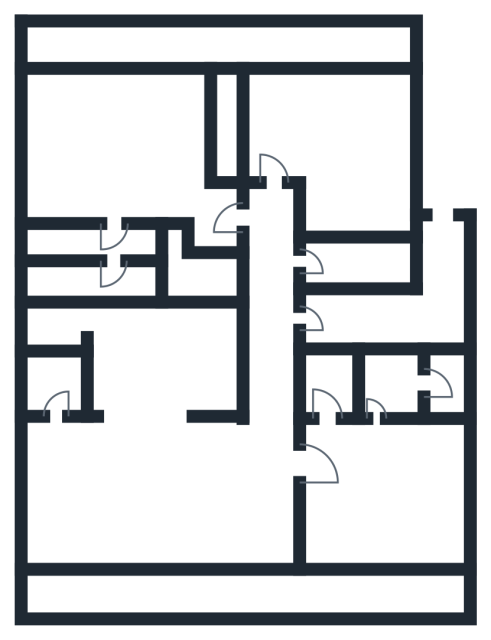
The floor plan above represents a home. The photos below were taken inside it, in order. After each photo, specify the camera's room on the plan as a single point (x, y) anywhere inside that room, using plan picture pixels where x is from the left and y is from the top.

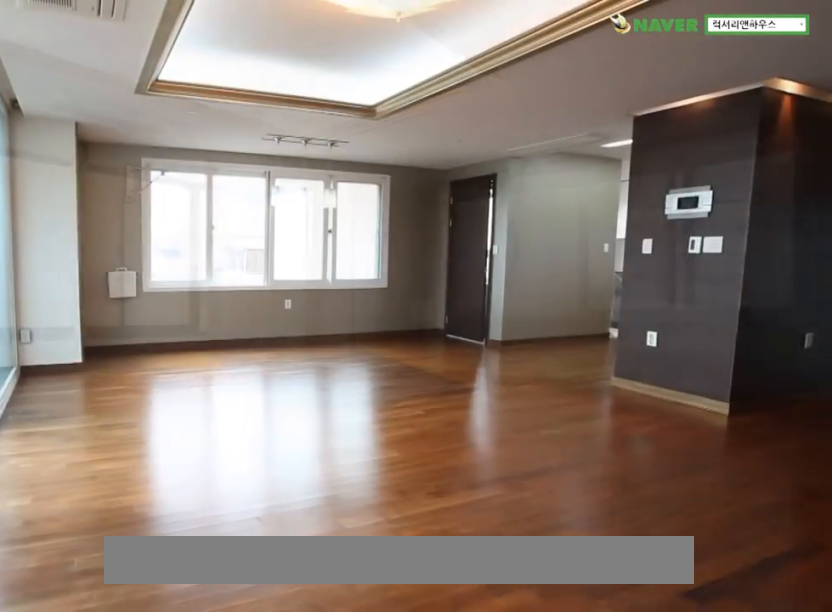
(162, 495)
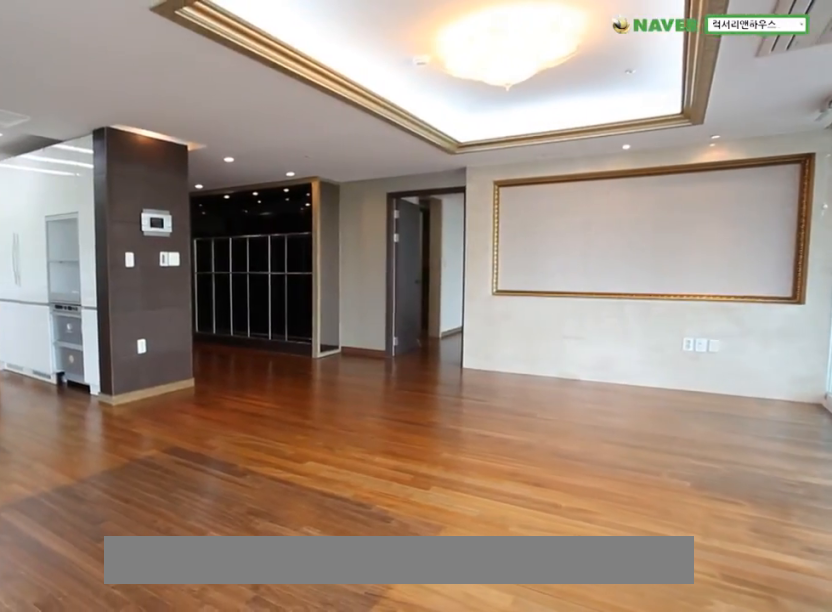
(162, 495)
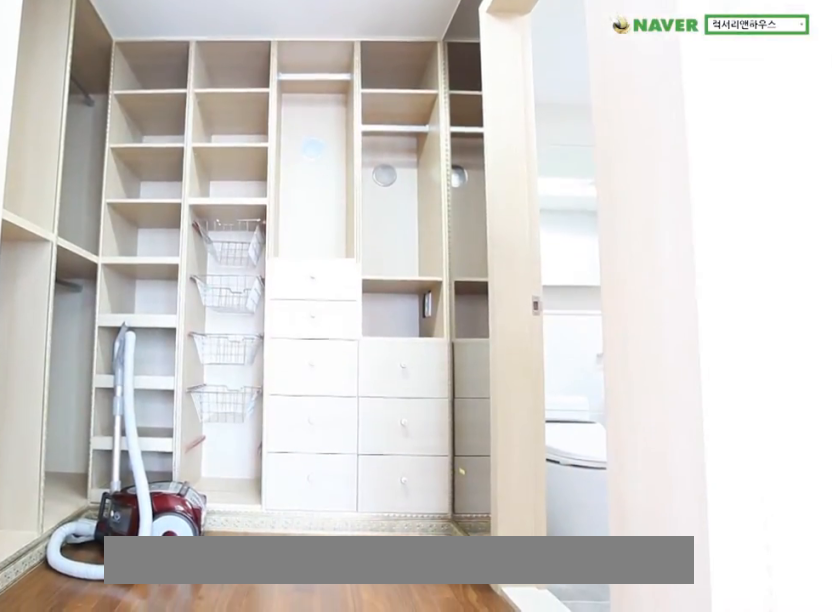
(388, 497)
